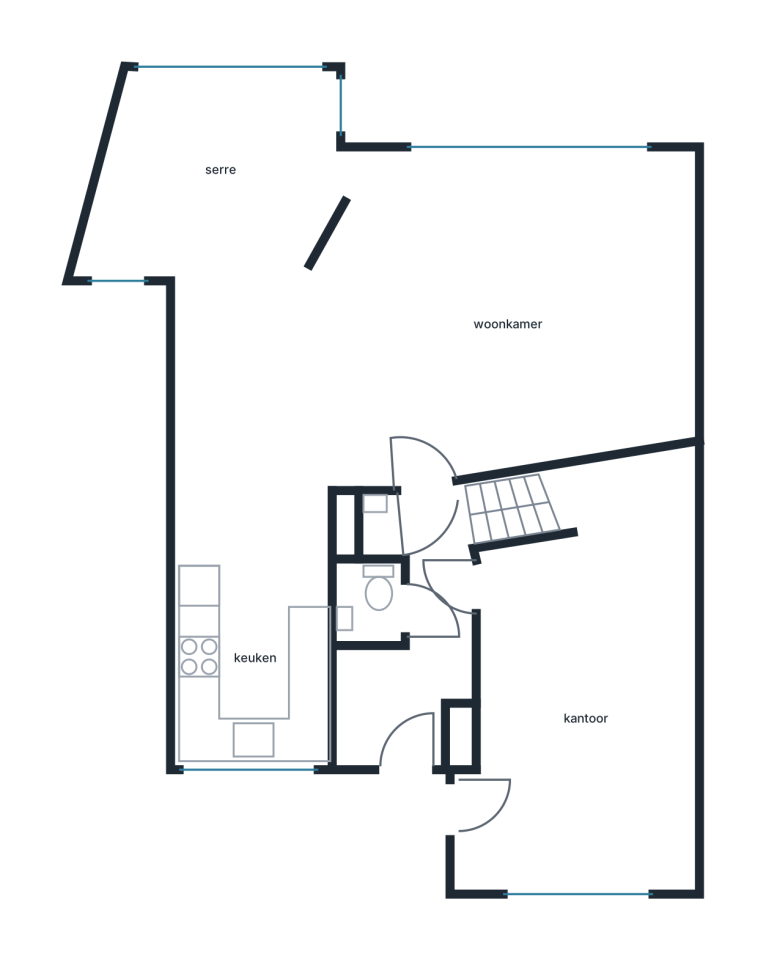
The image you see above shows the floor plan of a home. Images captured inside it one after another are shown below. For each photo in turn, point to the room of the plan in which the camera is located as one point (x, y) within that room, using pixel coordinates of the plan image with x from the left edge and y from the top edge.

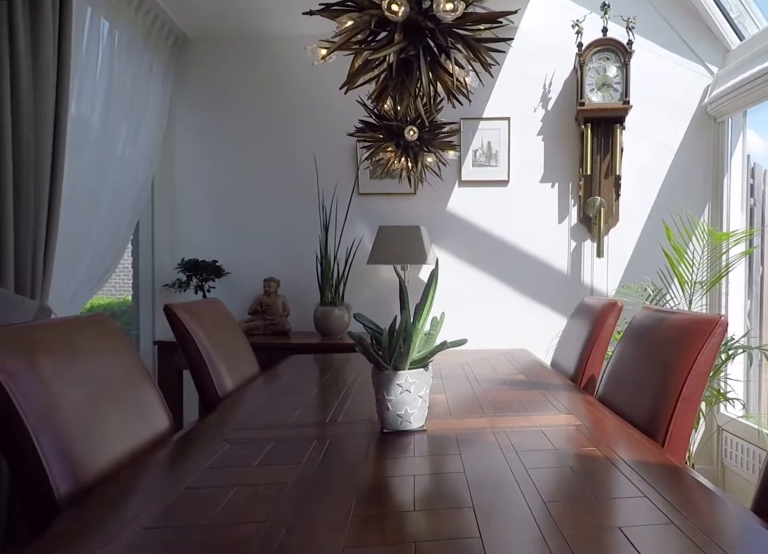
(215, 177)
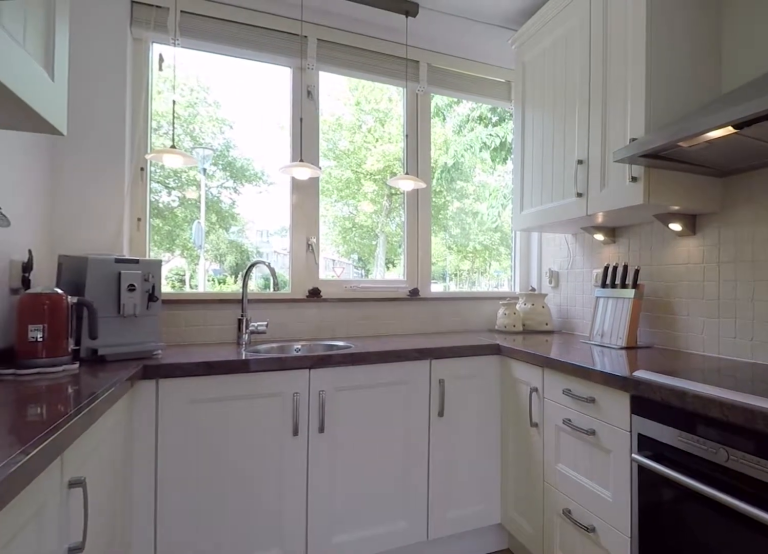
(253, 626)
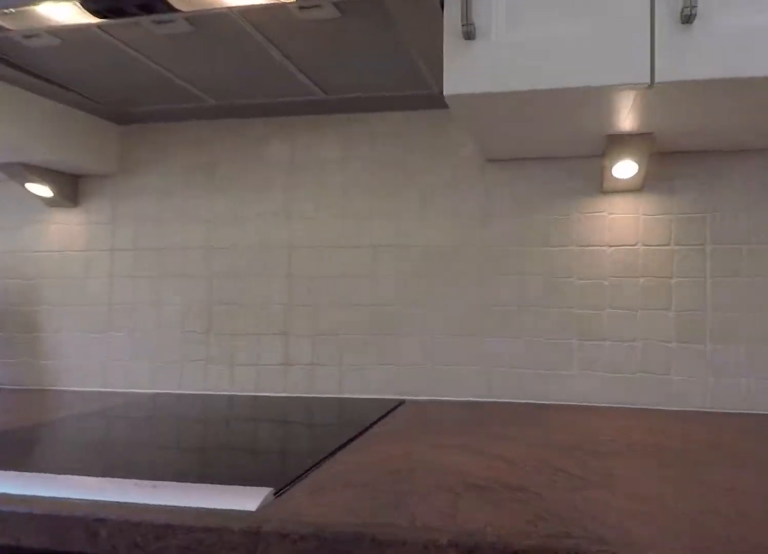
(253, 626)
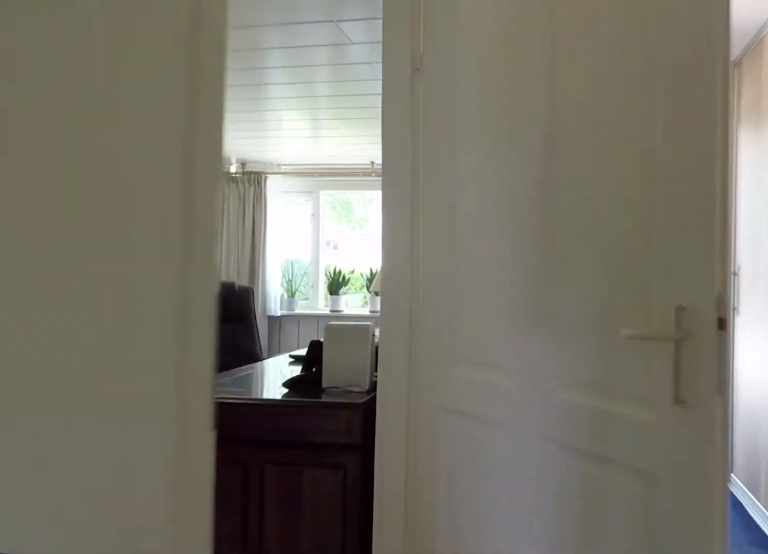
(416, 644)
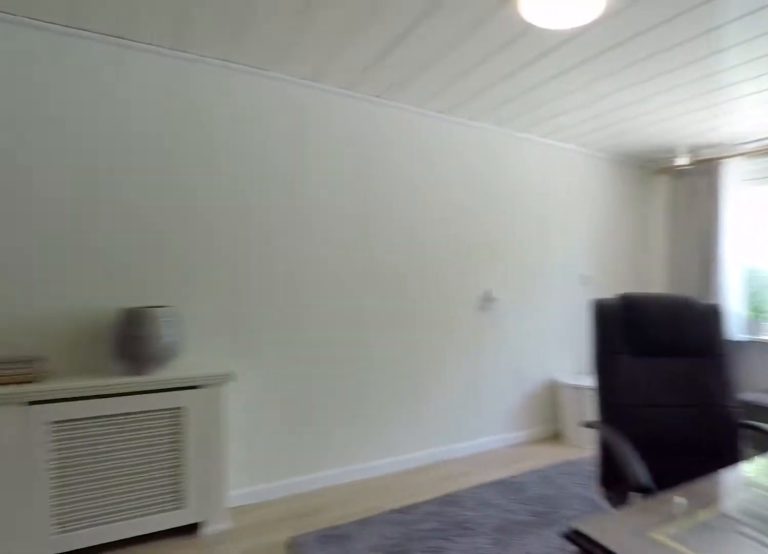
(583, 714)
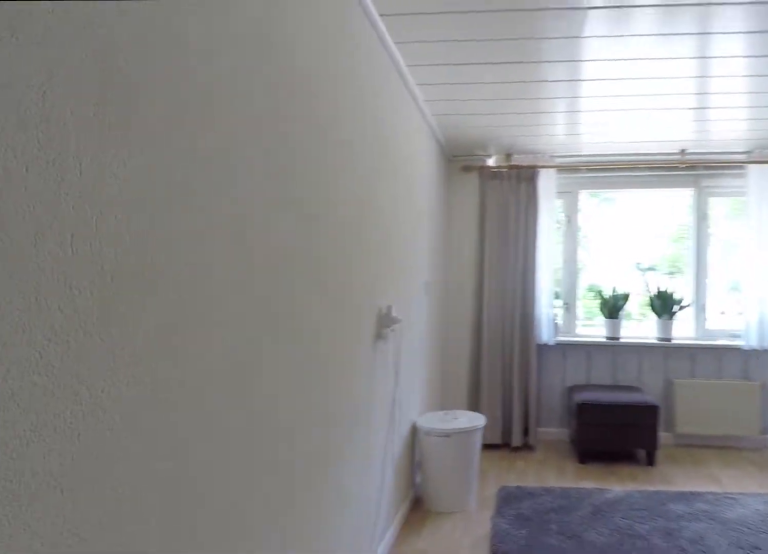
(583, 714)
